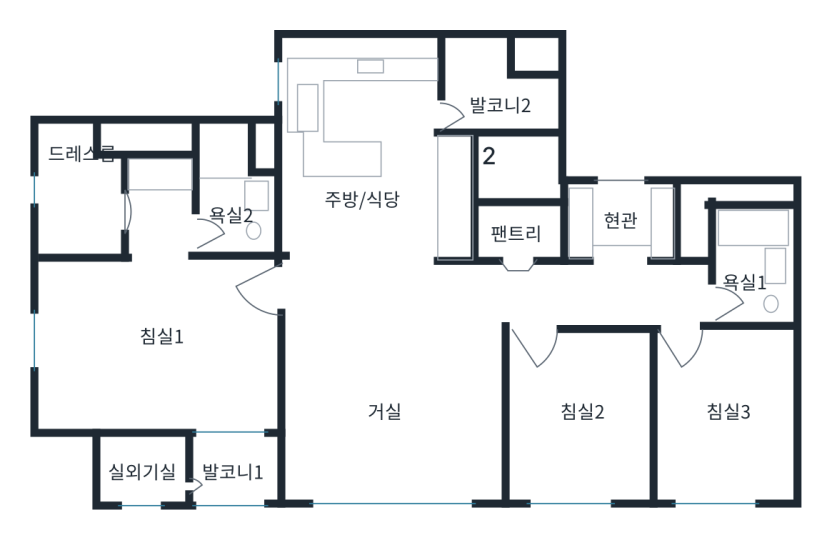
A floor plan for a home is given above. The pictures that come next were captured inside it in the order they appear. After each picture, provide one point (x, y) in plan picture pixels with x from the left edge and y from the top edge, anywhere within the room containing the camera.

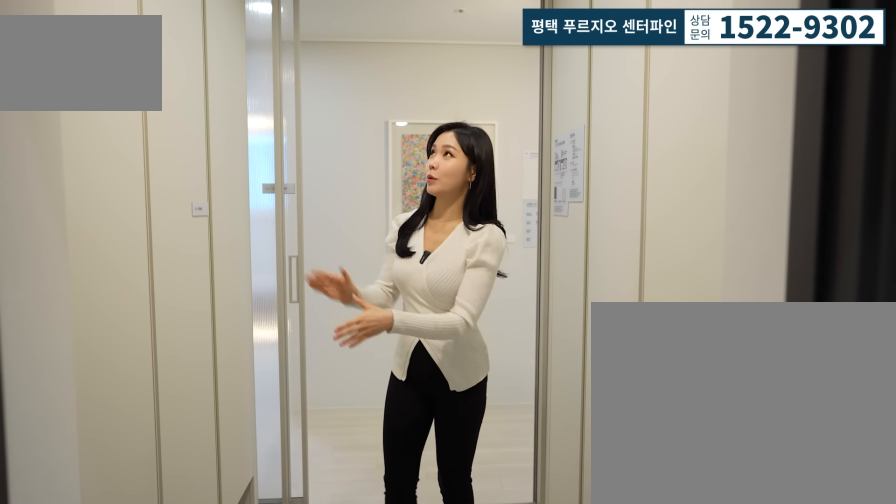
(629, 210)
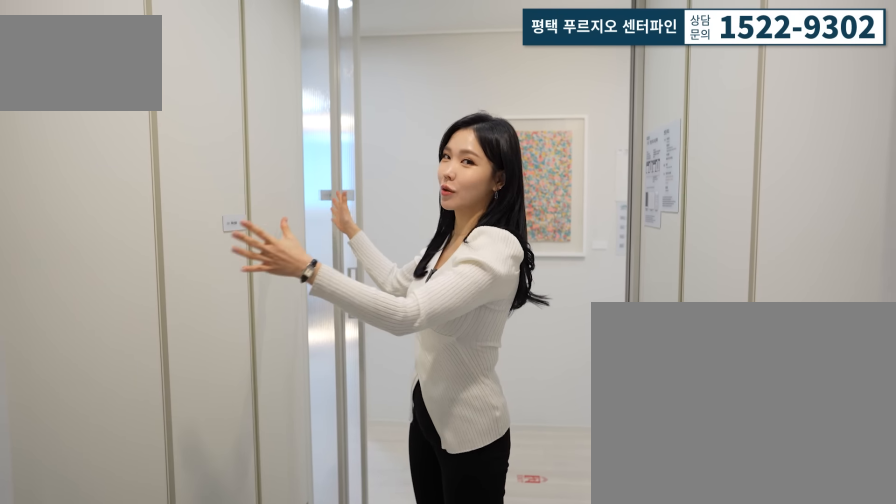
(624, 224)
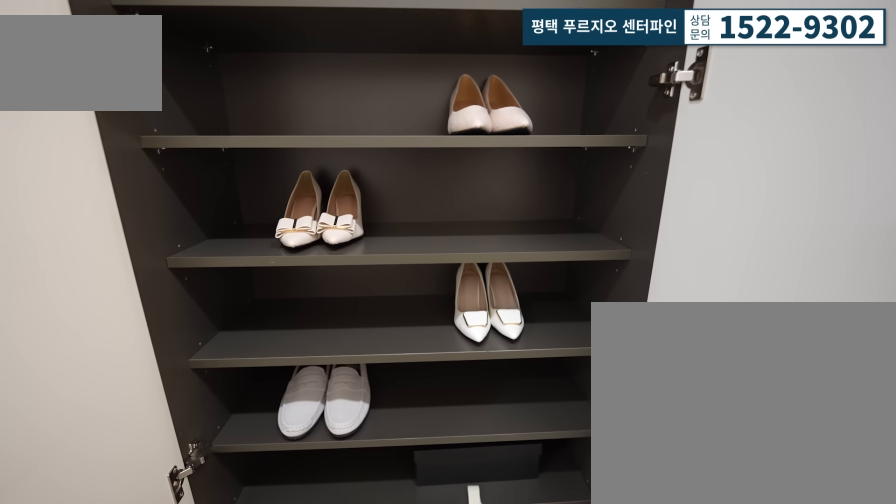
(624, 224)
